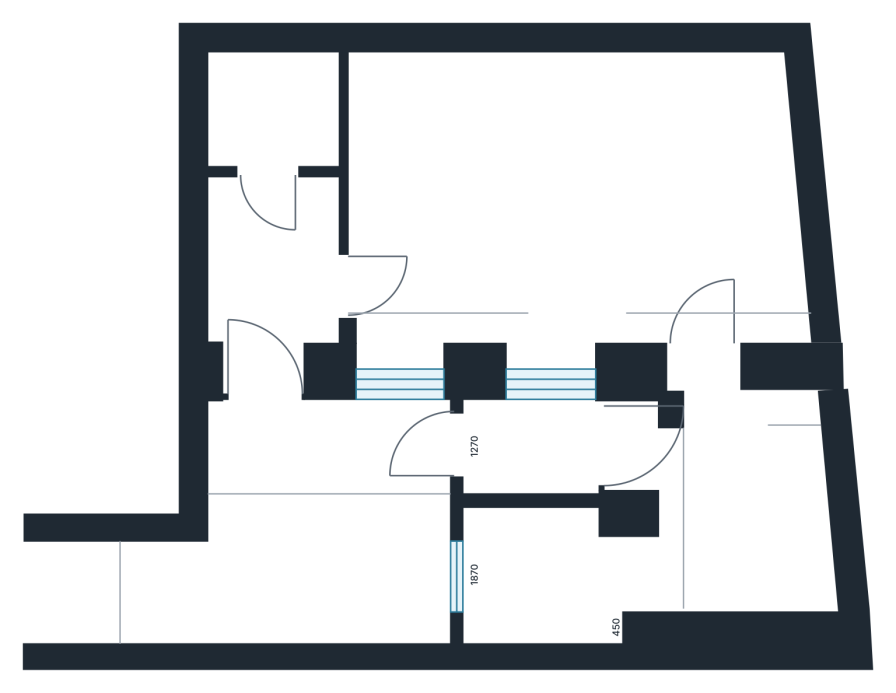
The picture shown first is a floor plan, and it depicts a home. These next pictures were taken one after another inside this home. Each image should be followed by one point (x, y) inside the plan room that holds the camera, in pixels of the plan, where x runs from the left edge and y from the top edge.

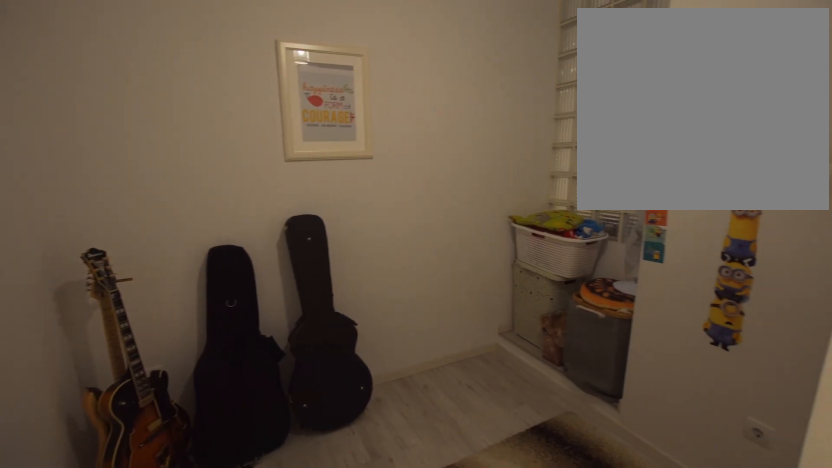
(723, 495)
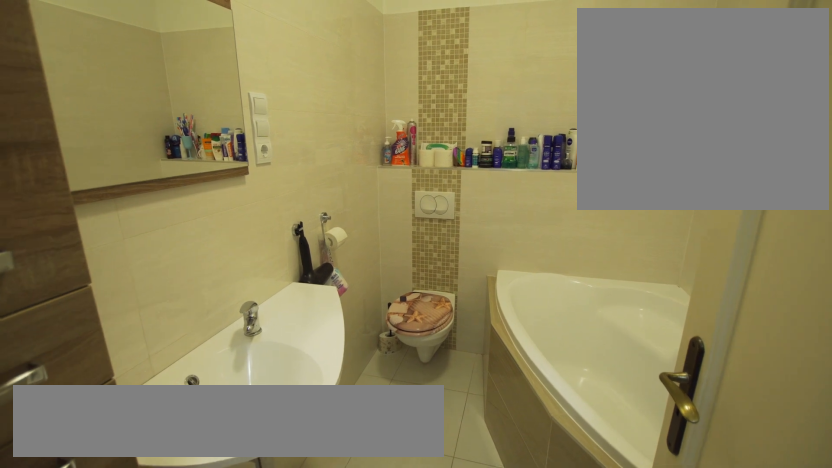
(263, 264)
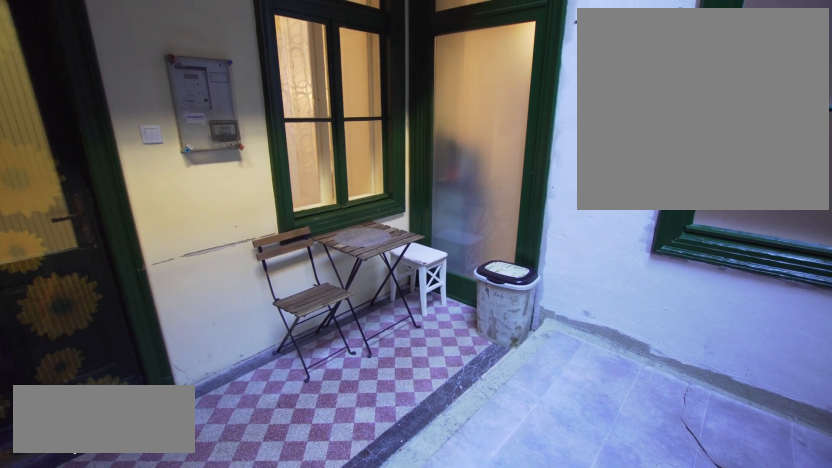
(311, 534)
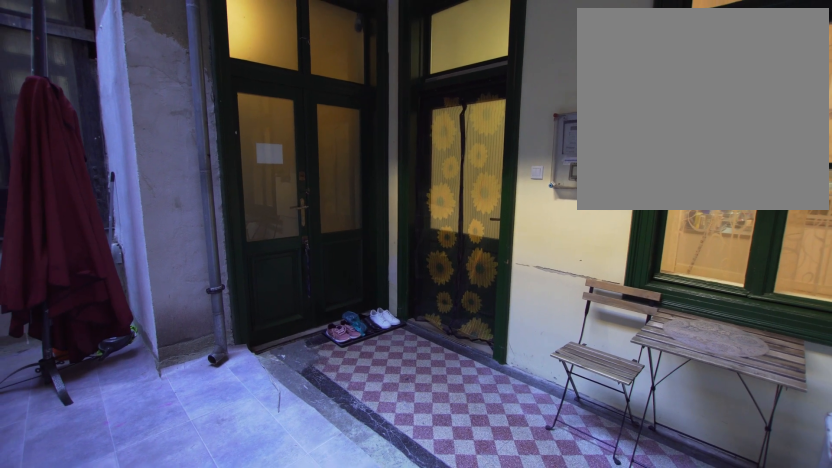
(312, 534)
